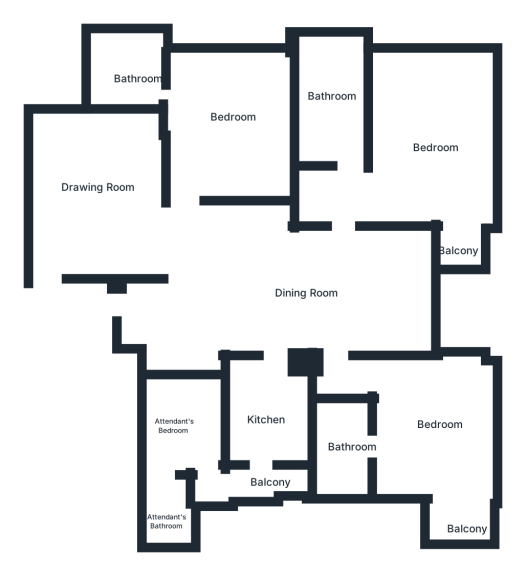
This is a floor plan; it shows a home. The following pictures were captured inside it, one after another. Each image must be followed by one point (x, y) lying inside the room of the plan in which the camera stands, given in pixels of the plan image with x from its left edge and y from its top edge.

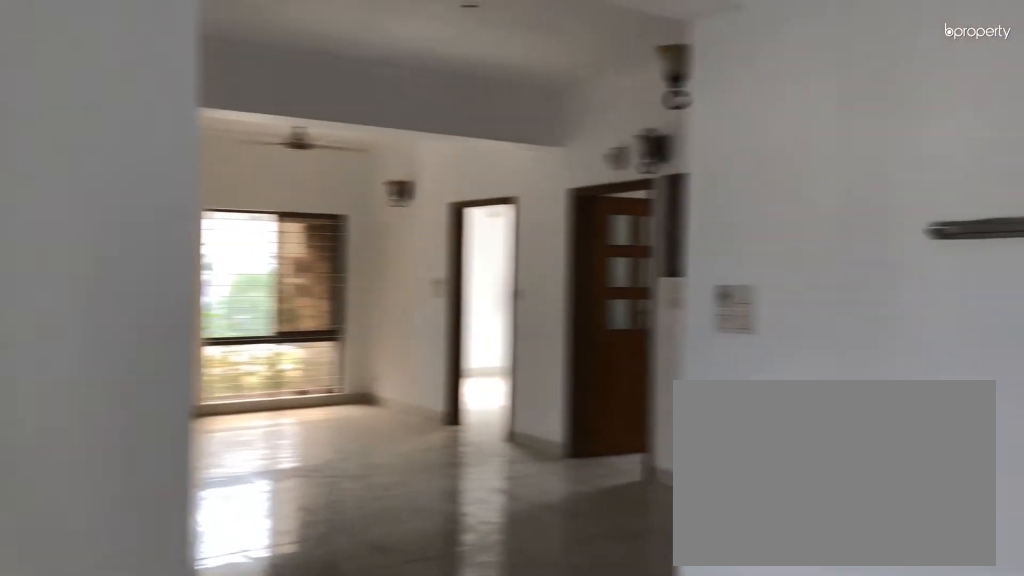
(110, 222)
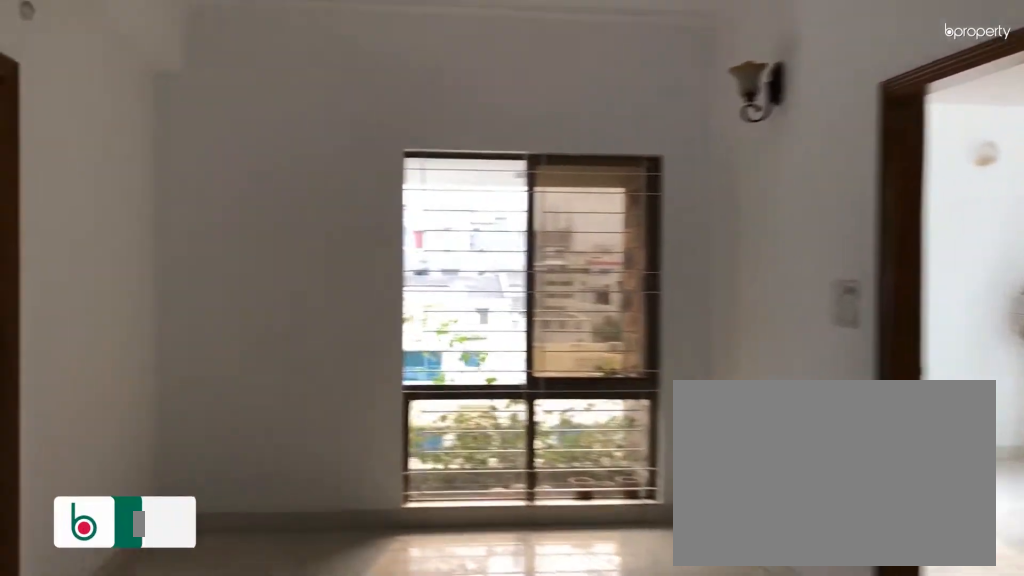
(316, 283)
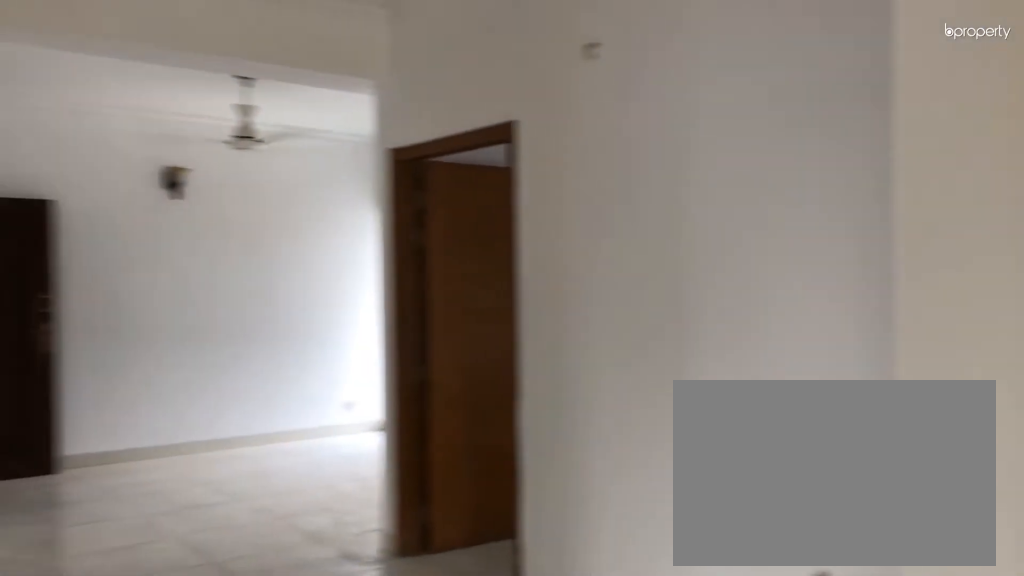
(316, 283)
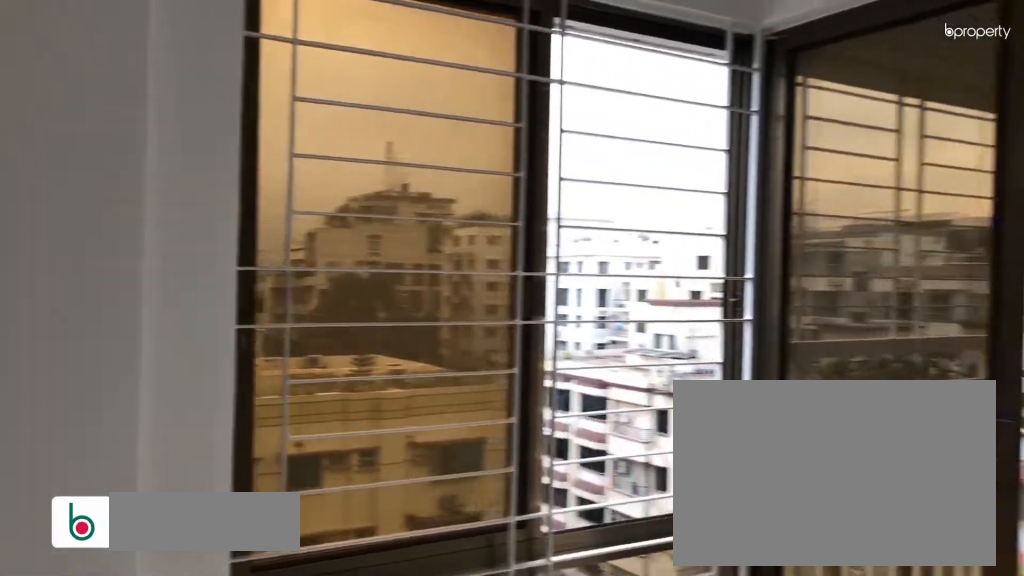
(430, 136)
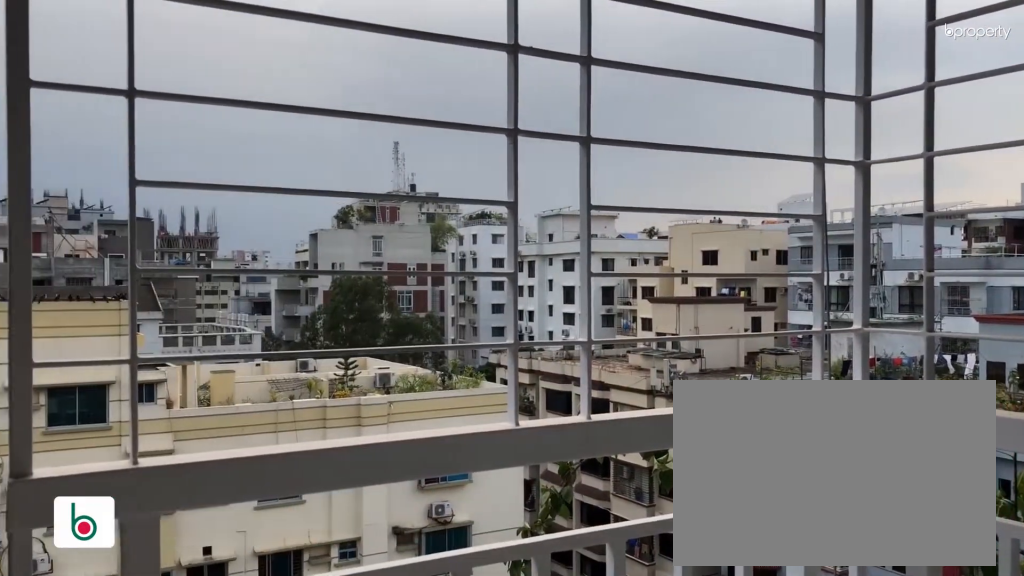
(462, 231)
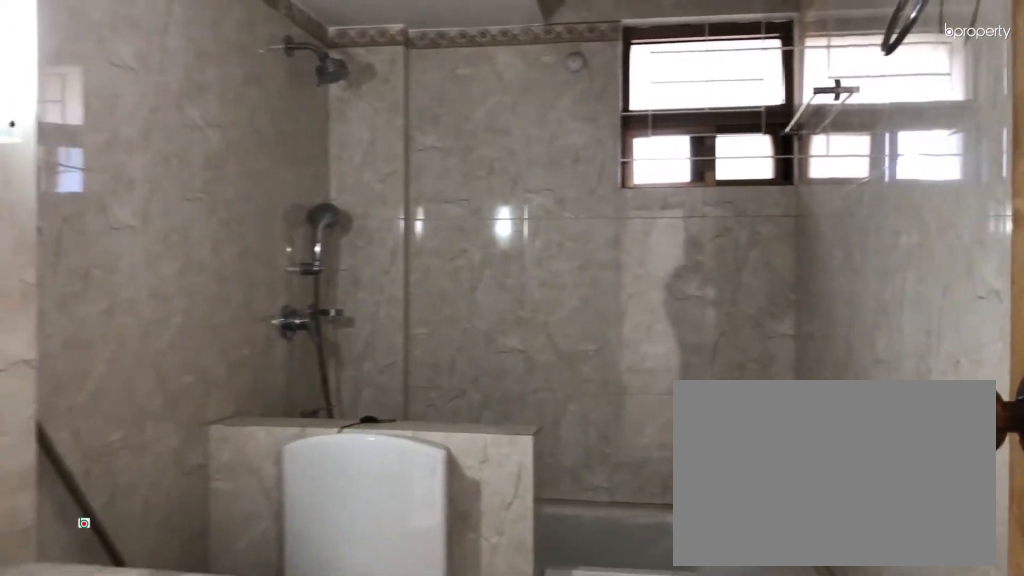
(338, 107)
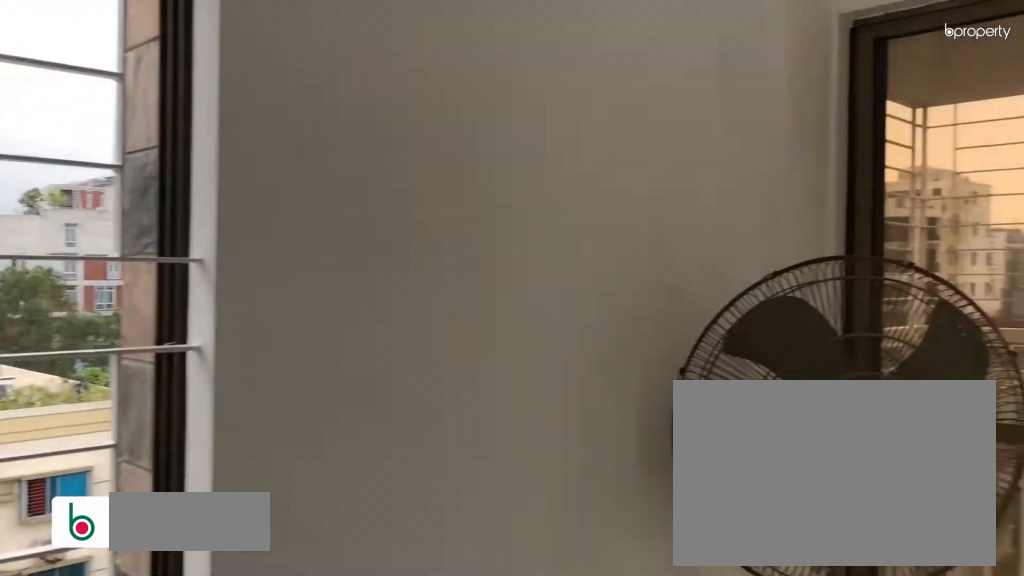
(448, 445)
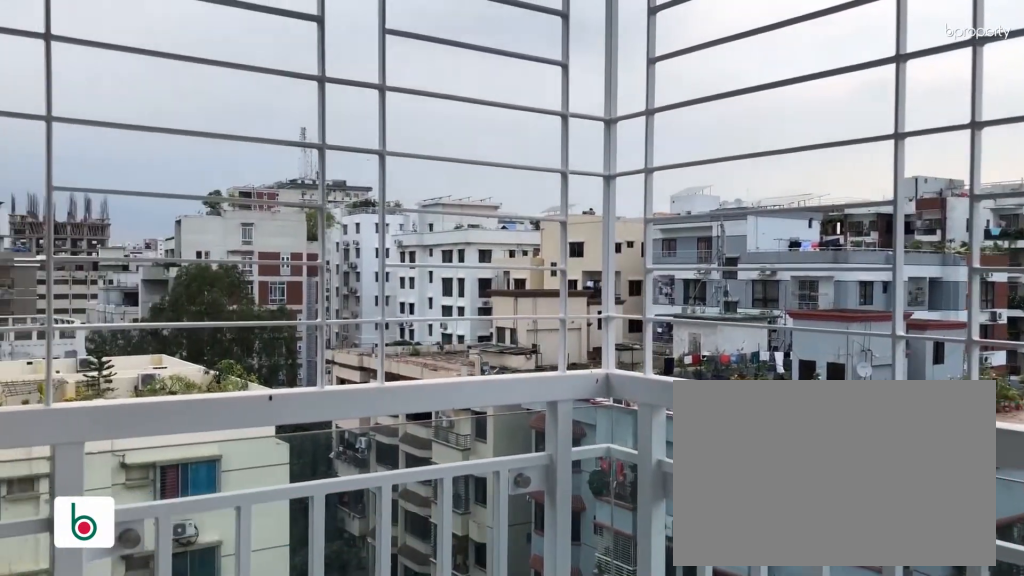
(462, 505)
